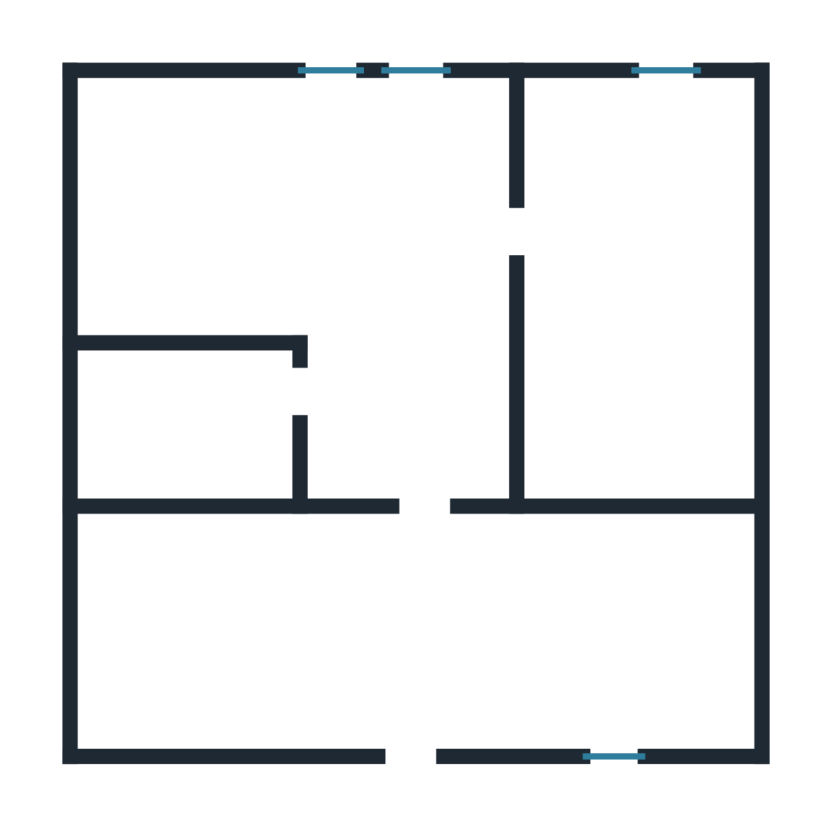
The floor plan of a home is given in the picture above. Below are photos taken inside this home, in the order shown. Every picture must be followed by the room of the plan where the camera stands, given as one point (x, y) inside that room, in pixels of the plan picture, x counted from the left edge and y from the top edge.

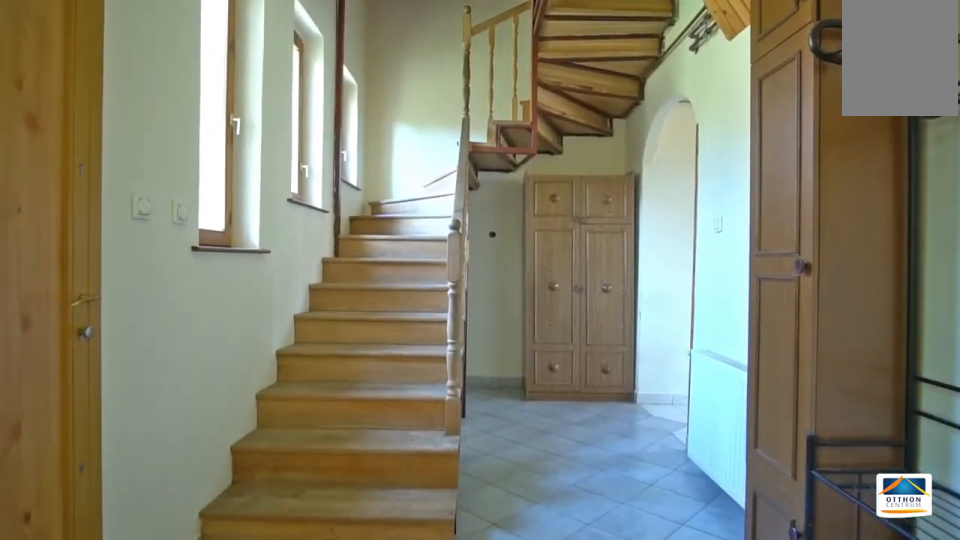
(432, 639)
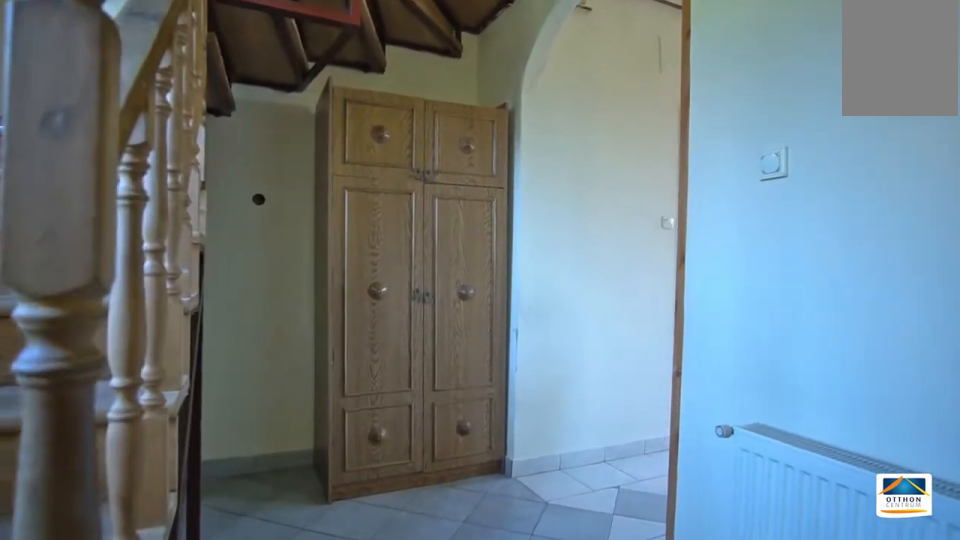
(433, 637)
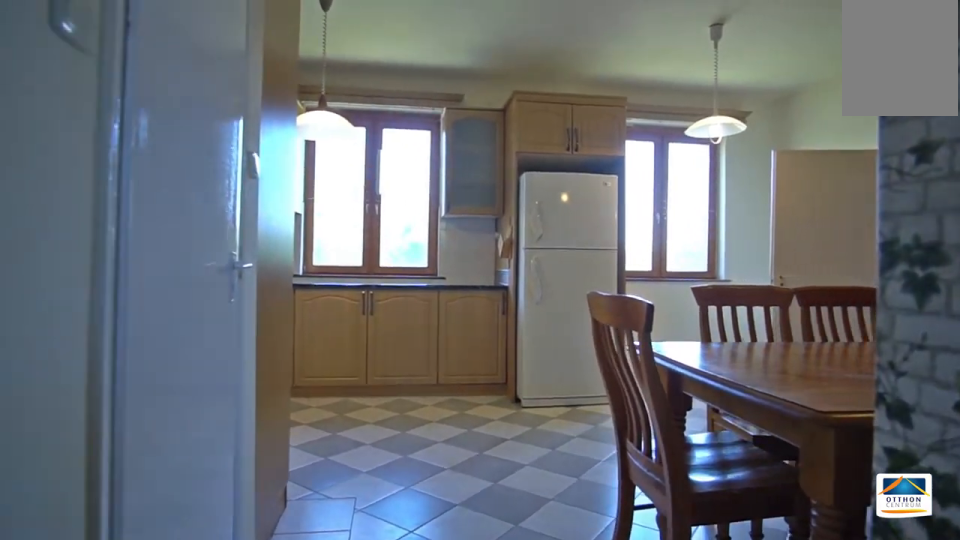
(434, 221)
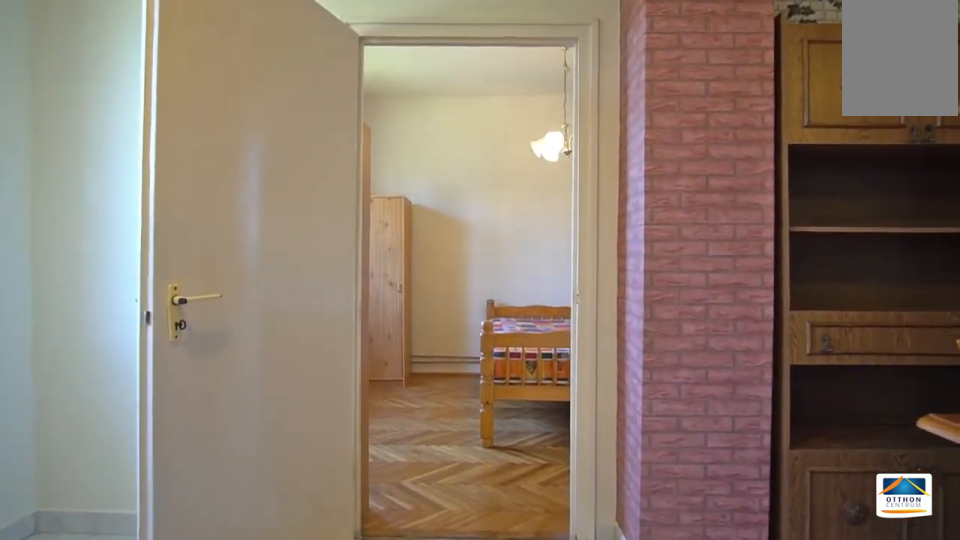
(436, 221)
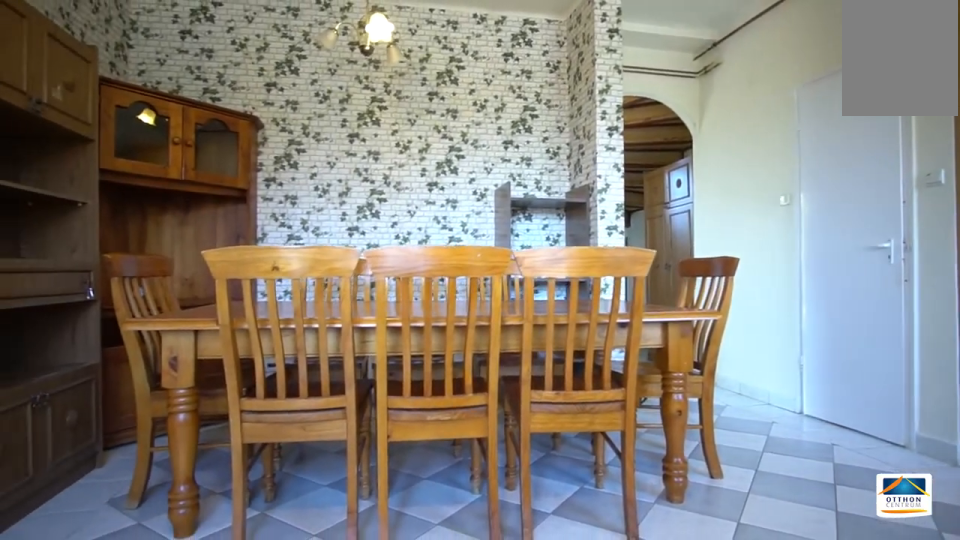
(434, 221)
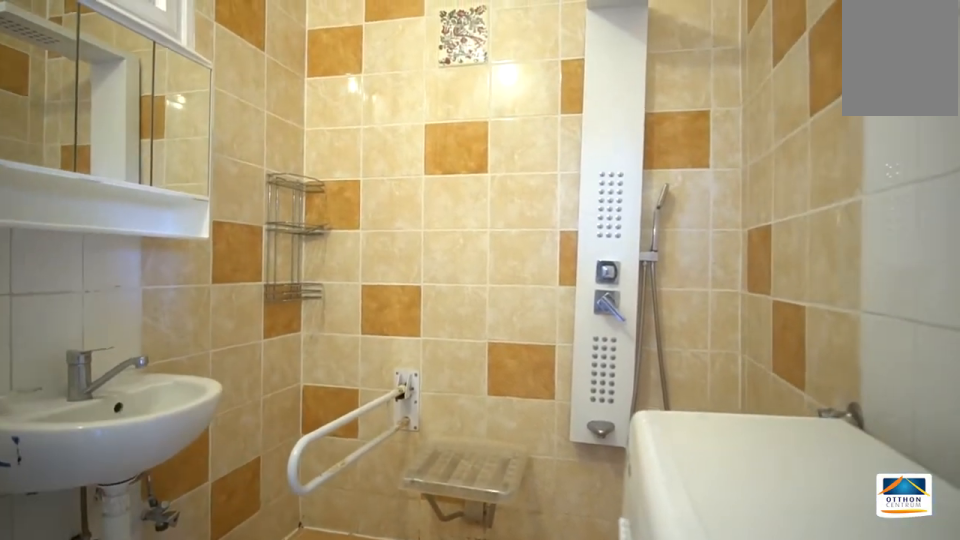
(203, 429)
